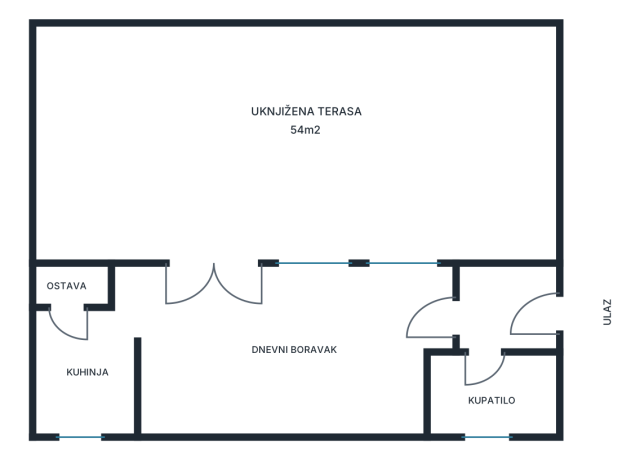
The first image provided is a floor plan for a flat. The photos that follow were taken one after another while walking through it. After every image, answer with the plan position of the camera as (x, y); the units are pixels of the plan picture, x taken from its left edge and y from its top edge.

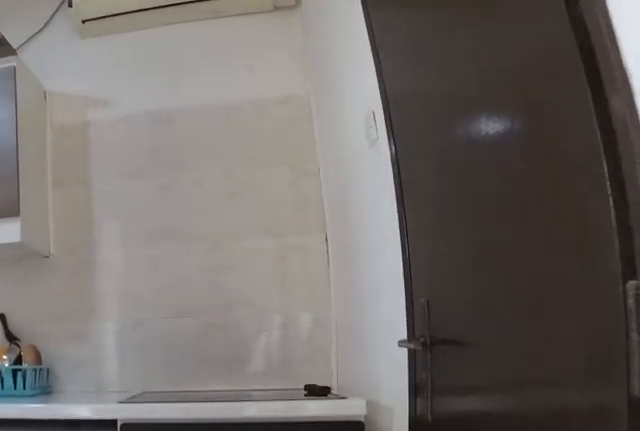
(144, 291)
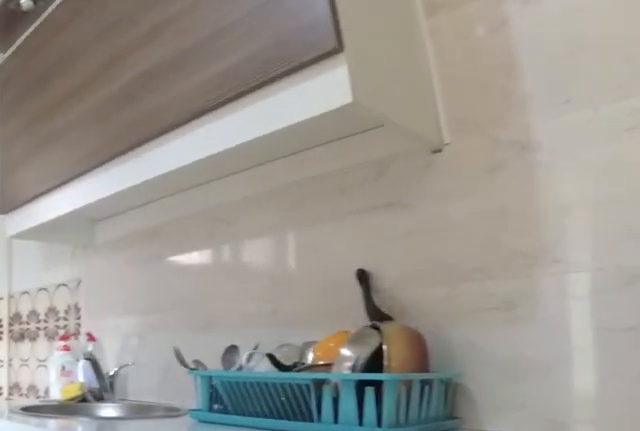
(102, 294)
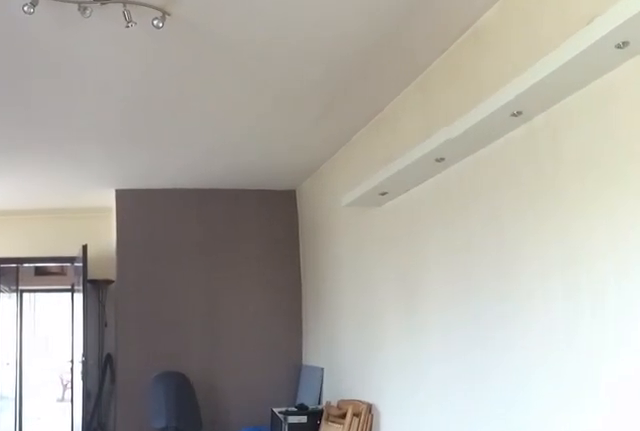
(177, 314)
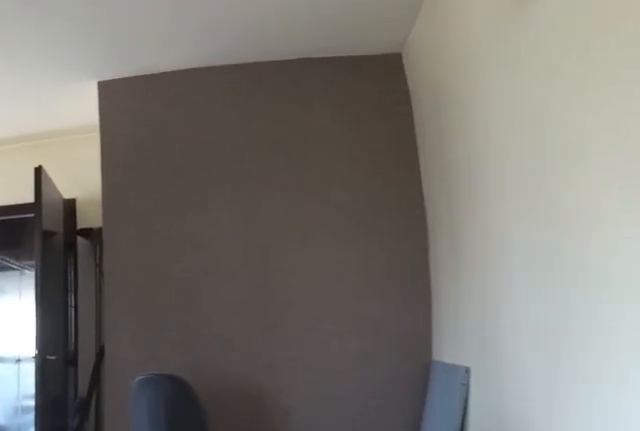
(249, 350)
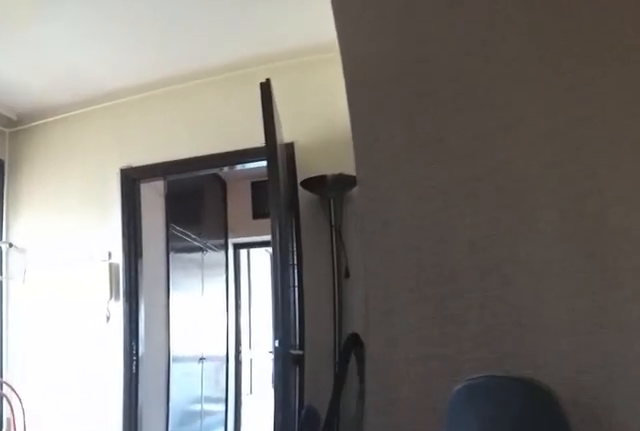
(286, 345)
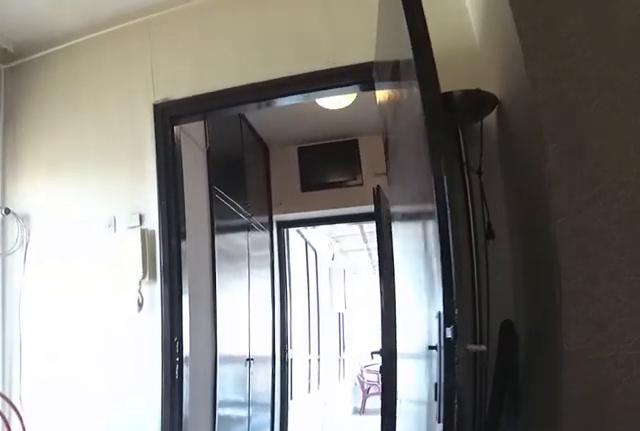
(321, 337)
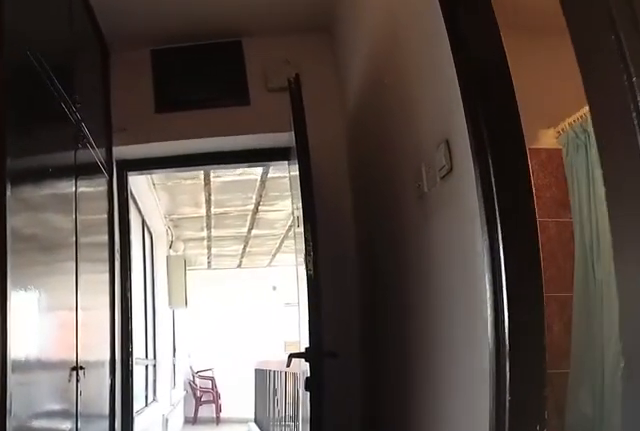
(394, 324)
